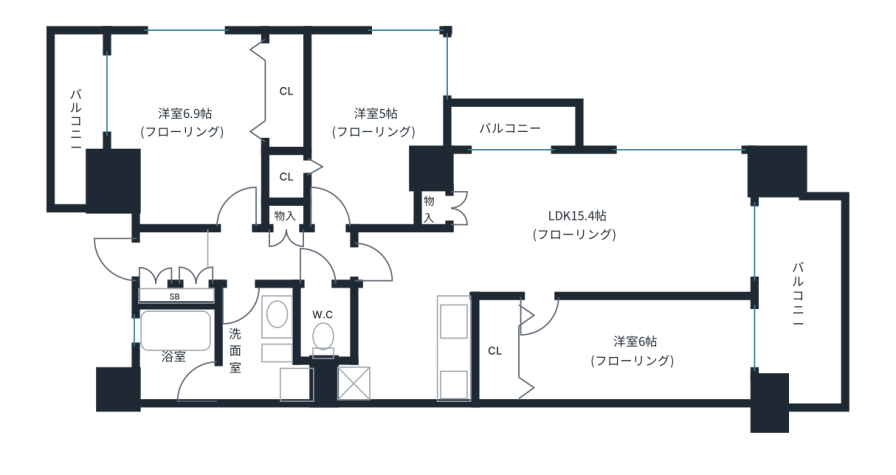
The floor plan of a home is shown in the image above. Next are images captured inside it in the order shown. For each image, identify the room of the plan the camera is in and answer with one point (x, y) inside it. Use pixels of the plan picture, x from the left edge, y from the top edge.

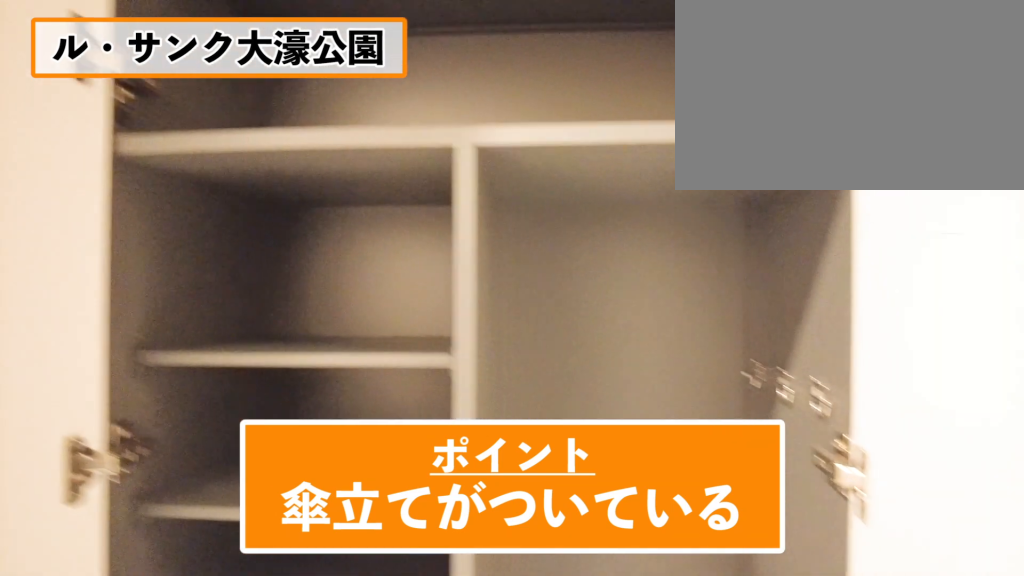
(162, 260)
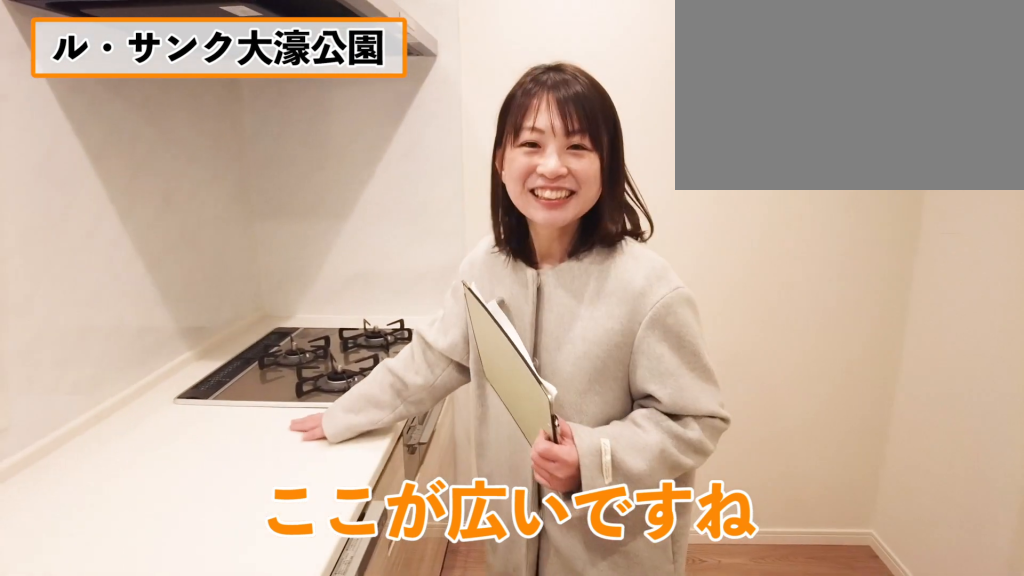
(408, 357)
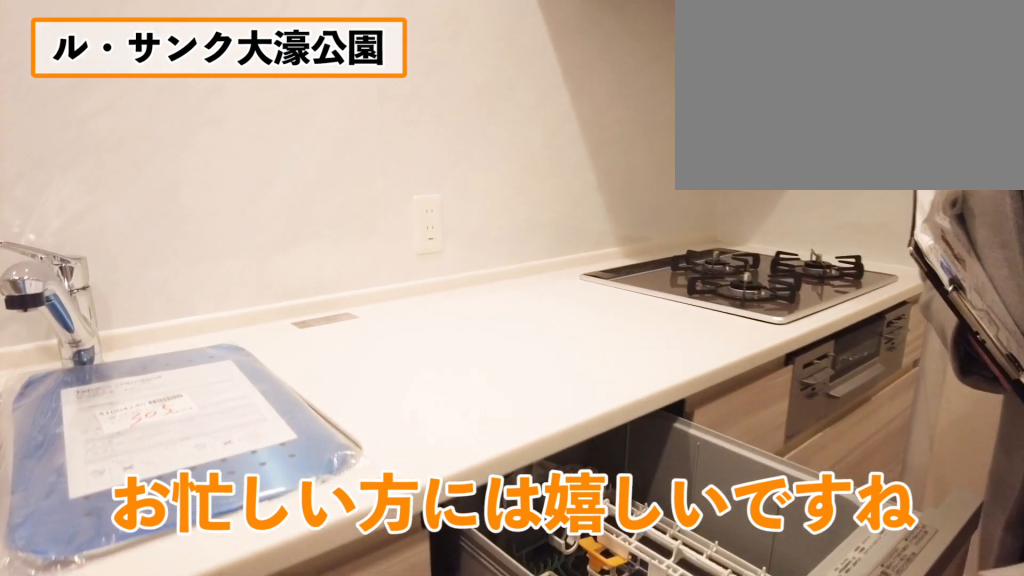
(408, 357)
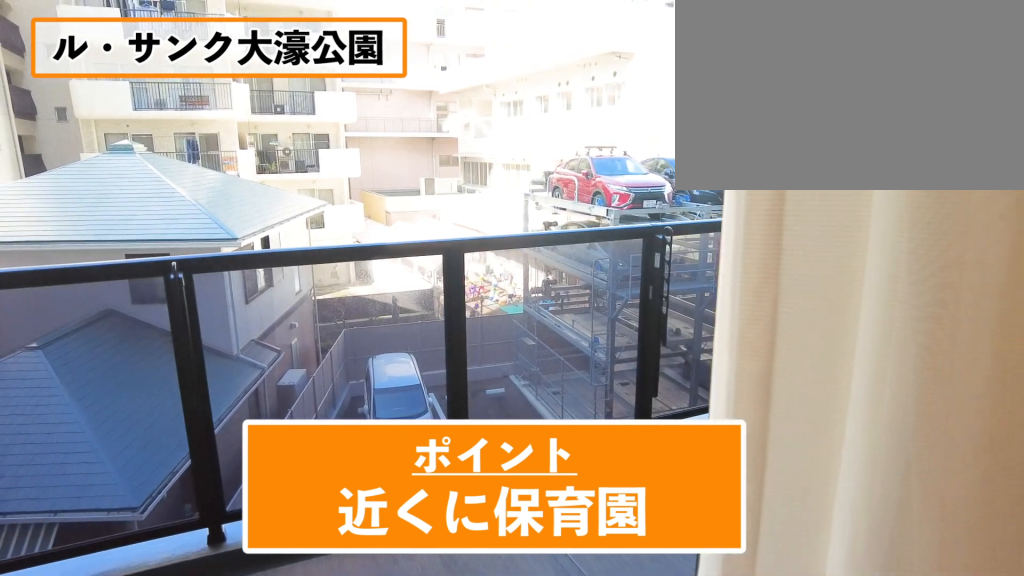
(518, 125)
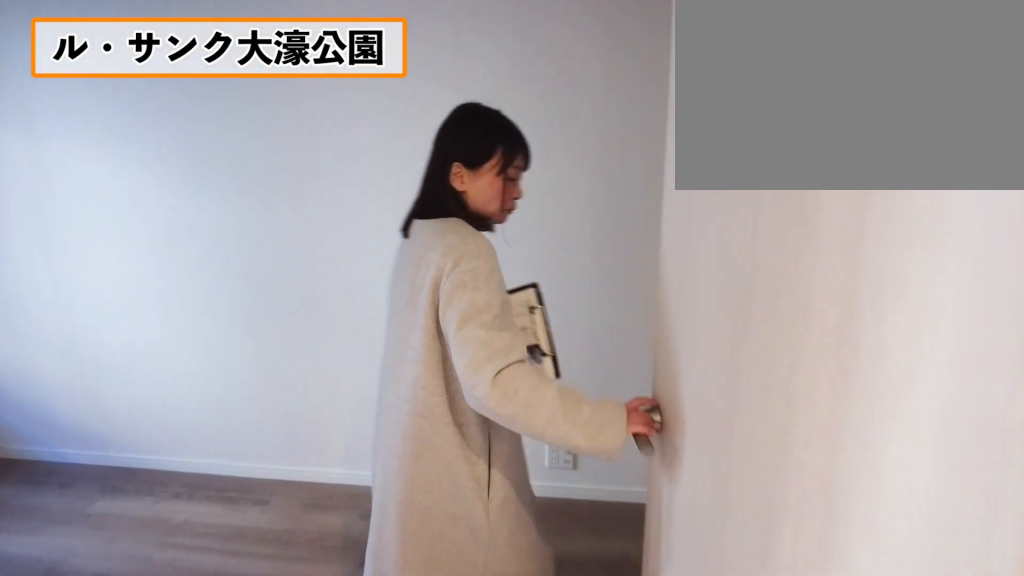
(636, 350)
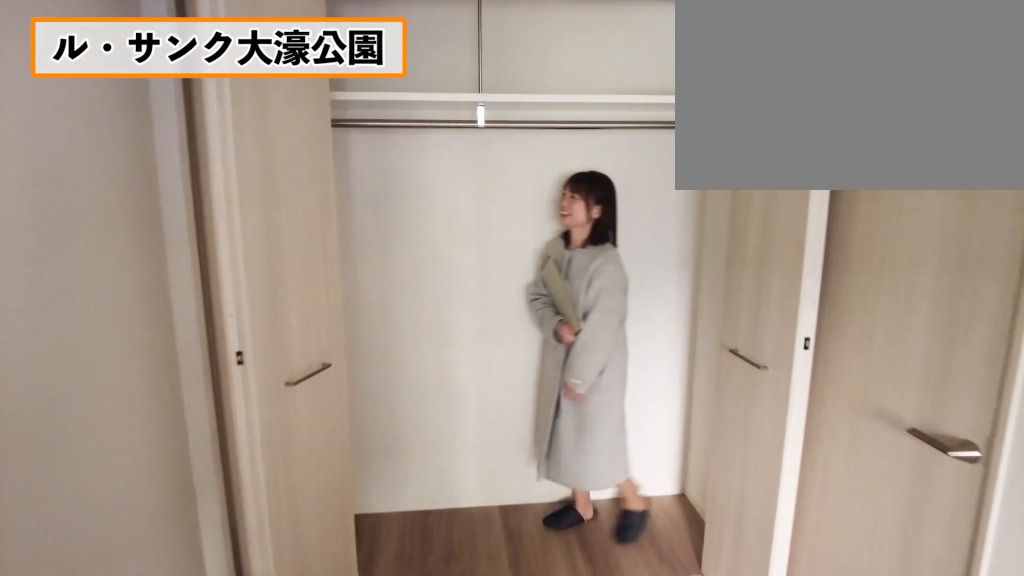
(636, 350)
